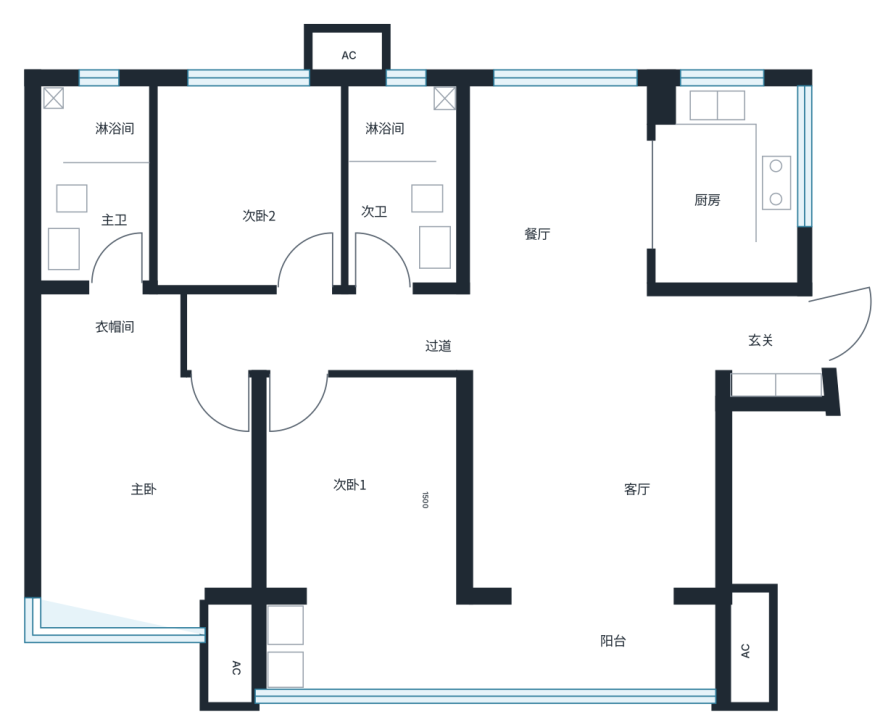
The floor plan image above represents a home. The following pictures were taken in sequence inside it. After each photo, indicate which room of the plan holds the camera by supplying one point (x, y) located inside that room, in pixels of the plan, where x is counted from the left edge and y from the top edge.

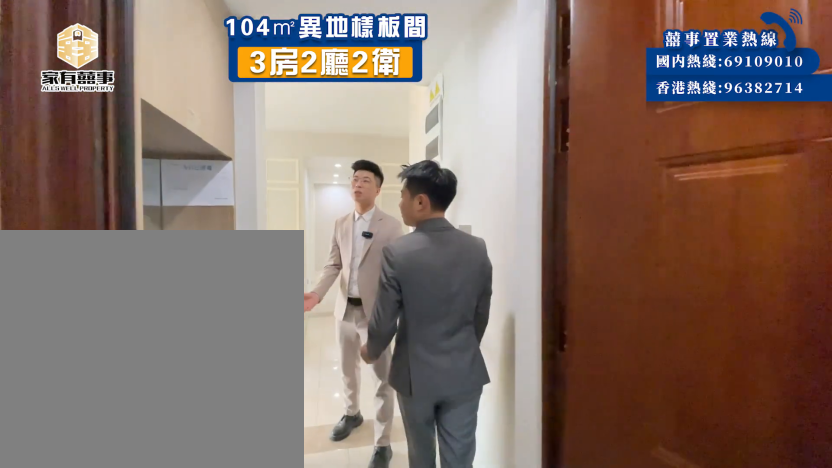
(667, 325)
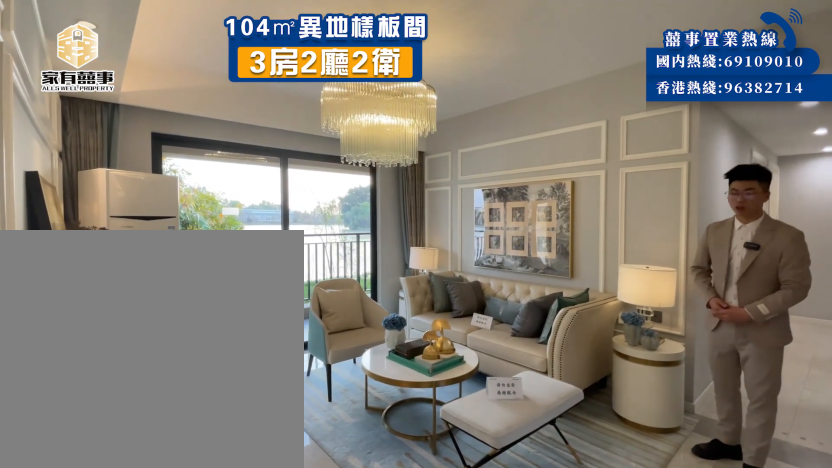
(601, 326)
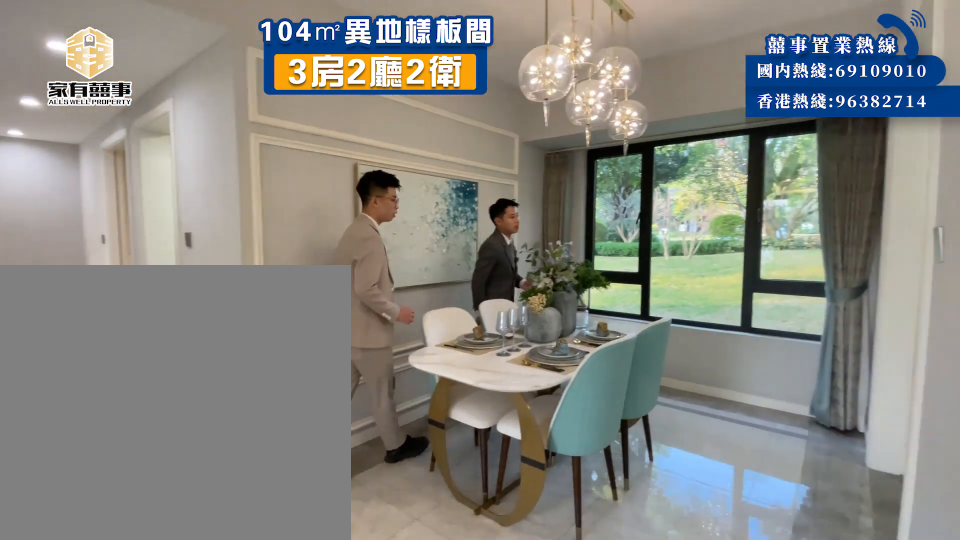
(602, 235)
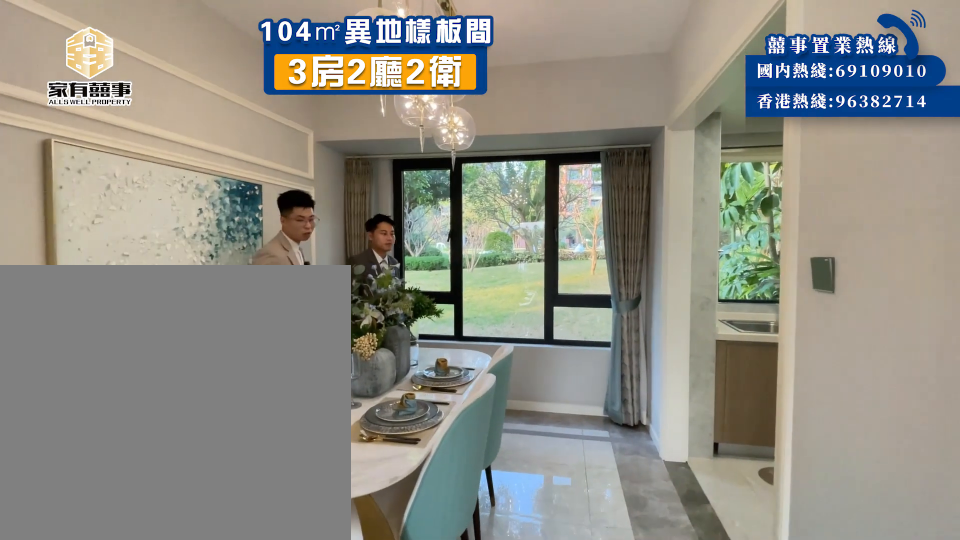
(602, 198)
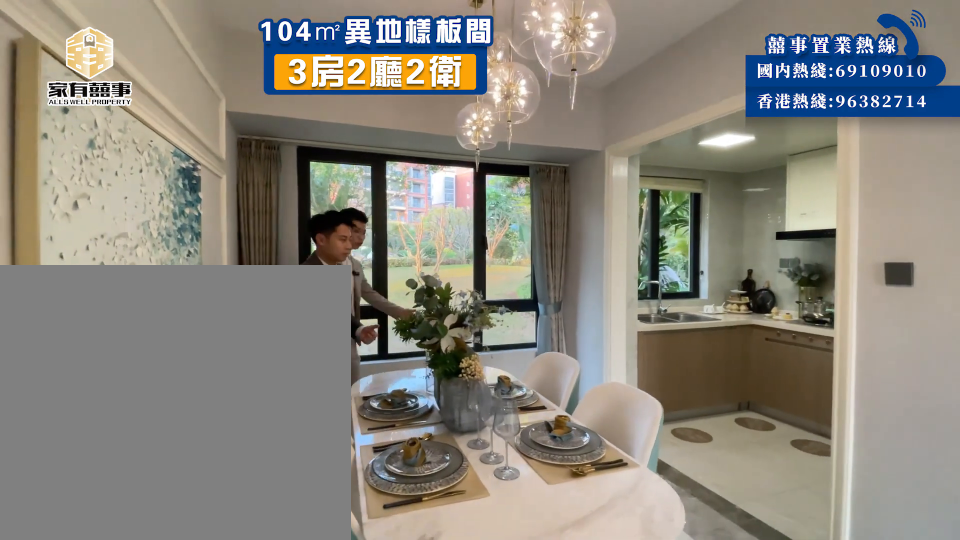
(601, 198)
